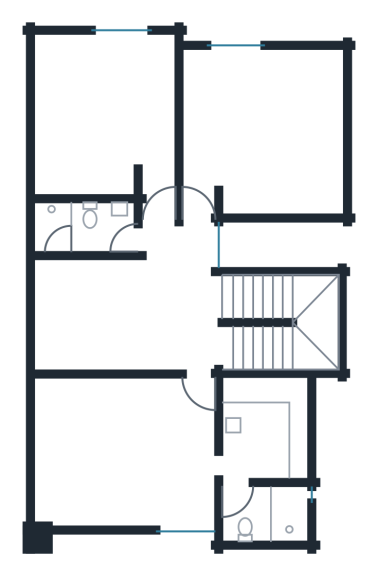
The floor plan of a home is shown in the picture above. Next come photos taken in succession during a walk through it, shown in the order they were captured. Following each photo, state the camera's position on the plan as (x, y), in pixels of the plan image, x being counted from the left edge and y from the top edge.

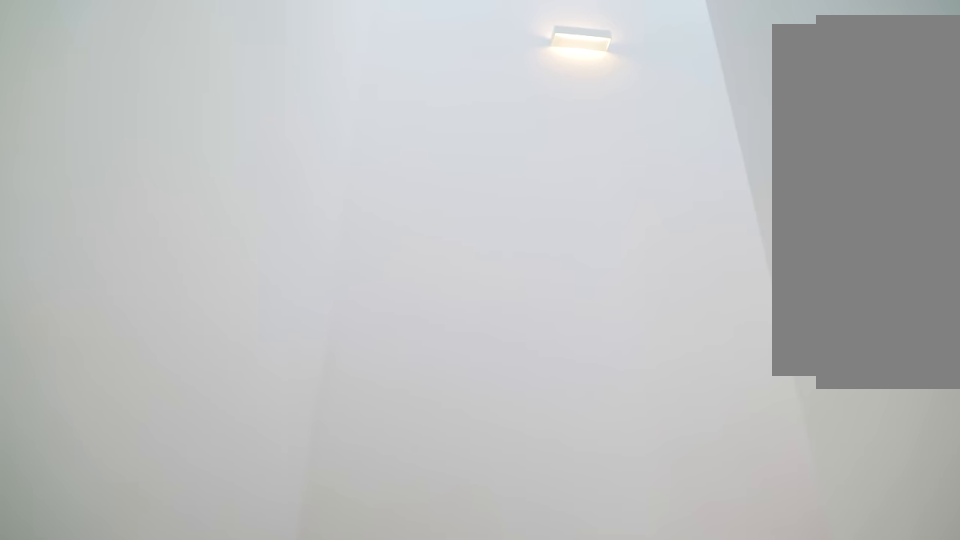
(251, 309)
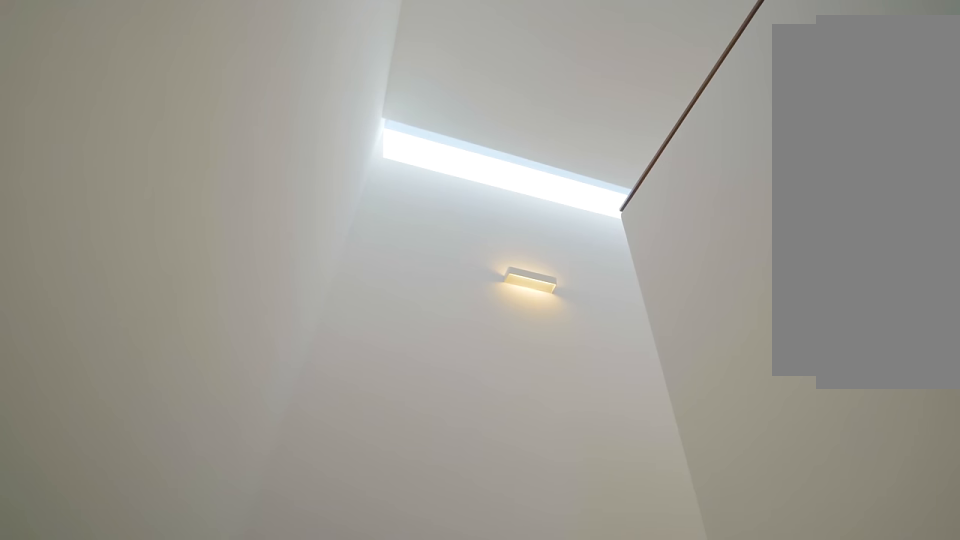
(276, 300)
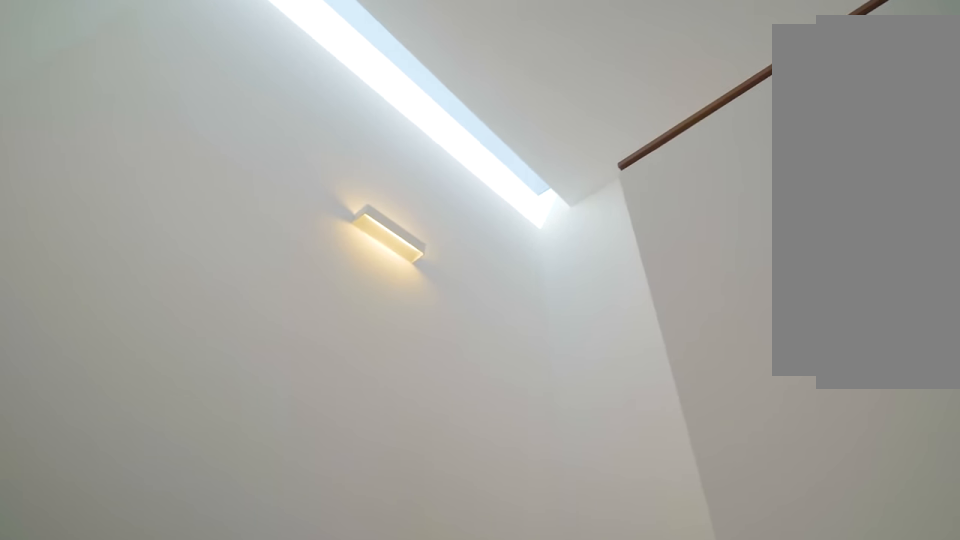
(297, 299)
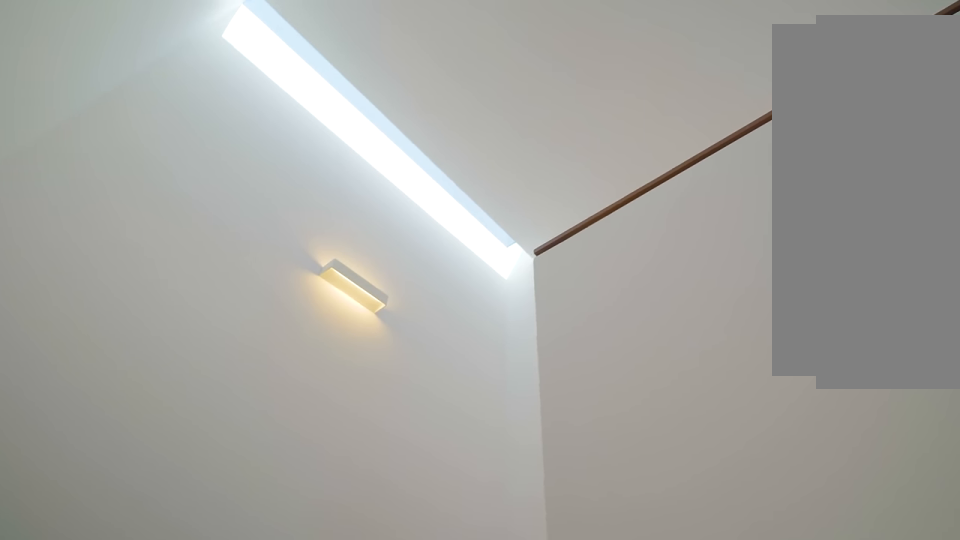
(297, 299)
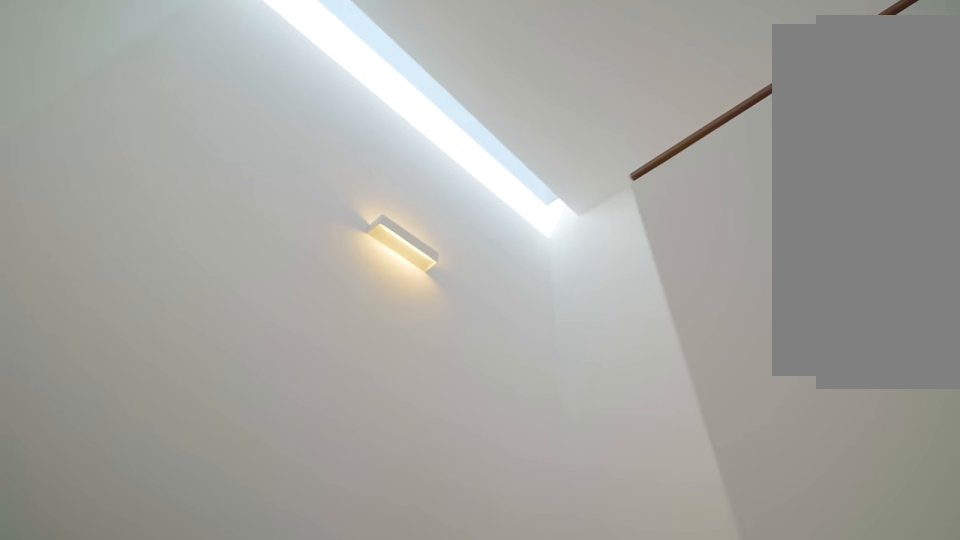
(278, 294)
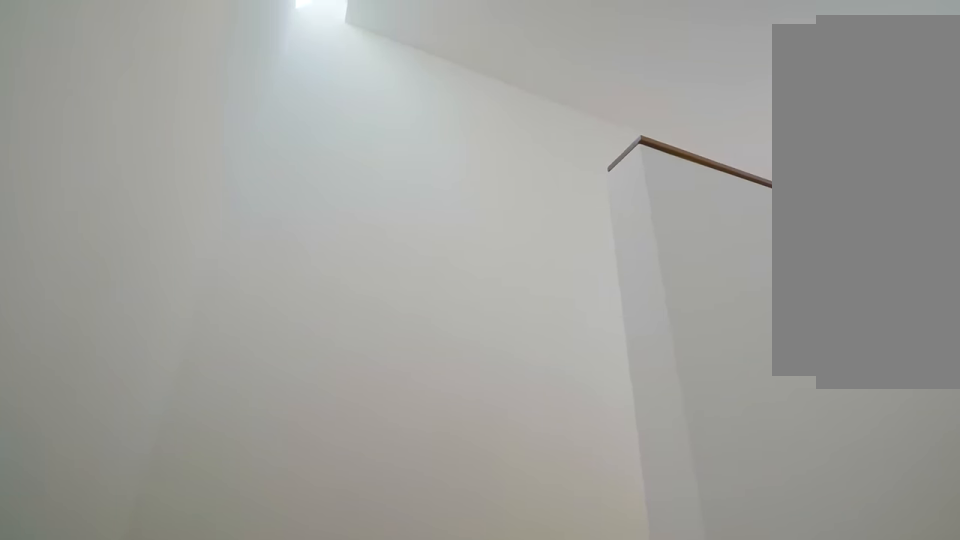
(308, 298)
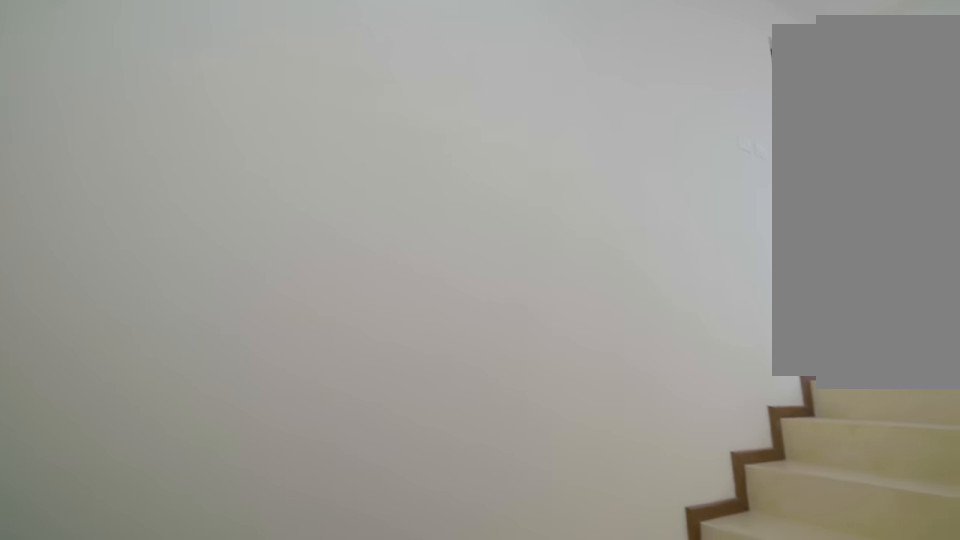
(311, 302)
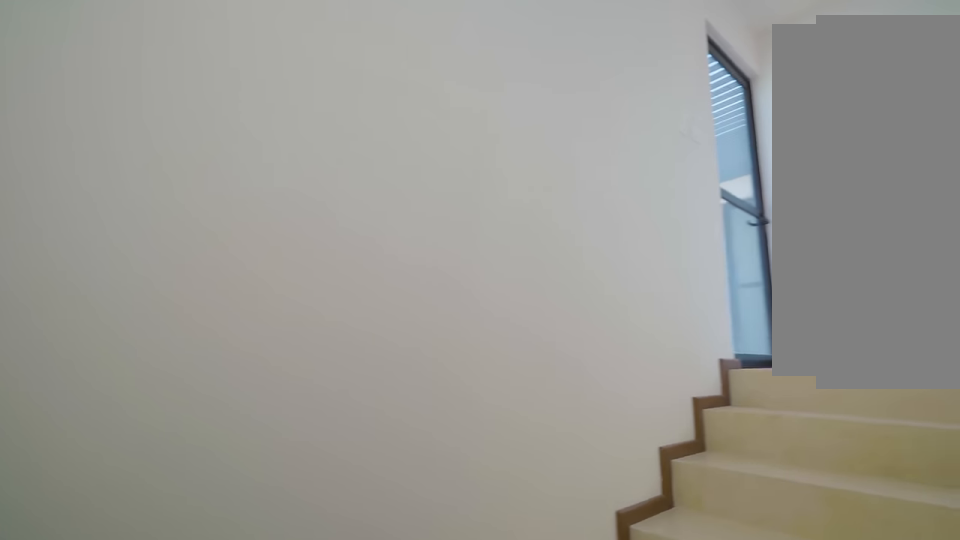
(312, 302)
